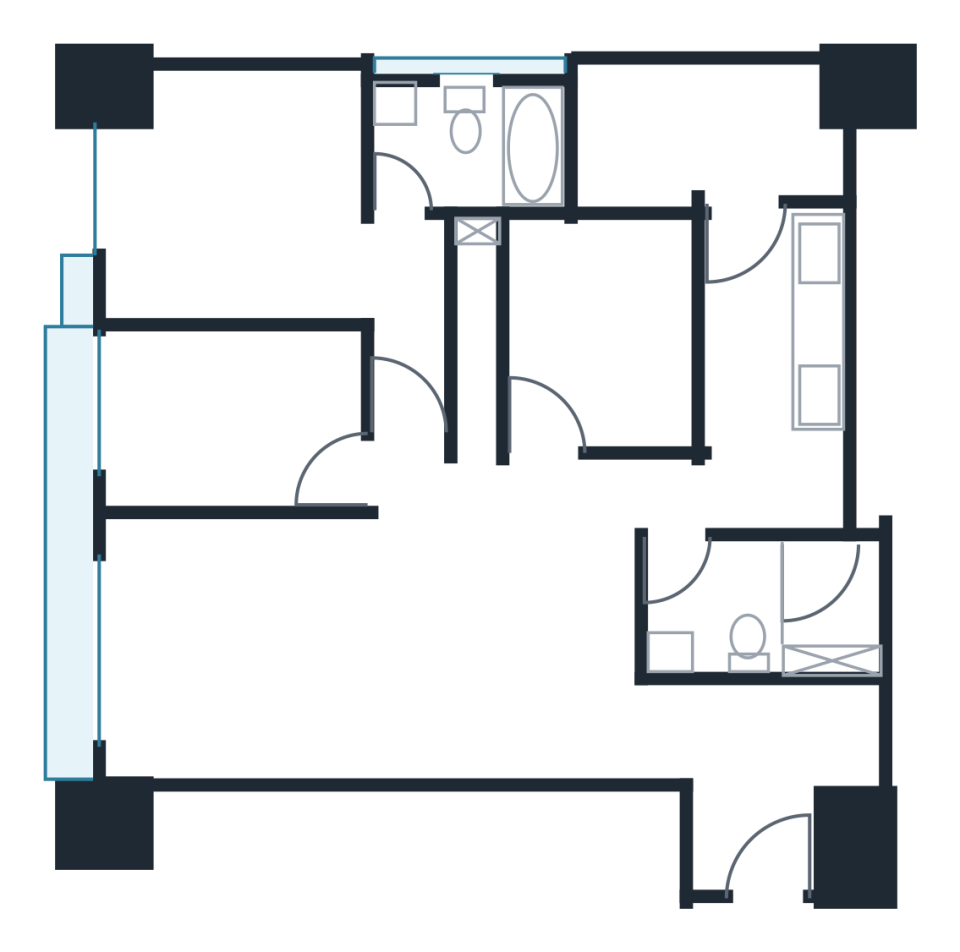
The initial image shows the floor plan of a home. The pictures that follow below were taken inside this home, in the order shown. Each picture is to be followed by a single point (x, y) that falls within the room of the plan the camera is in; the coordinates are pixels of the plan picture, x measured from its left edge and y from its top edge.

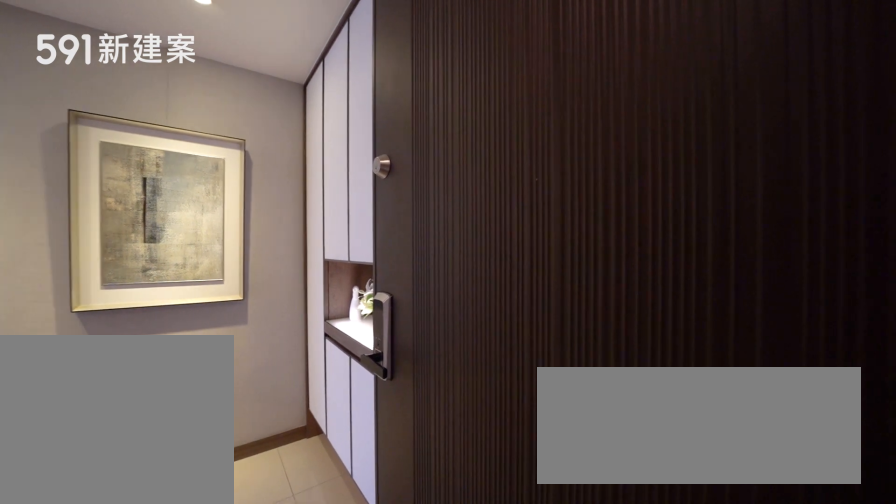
(757, 843)
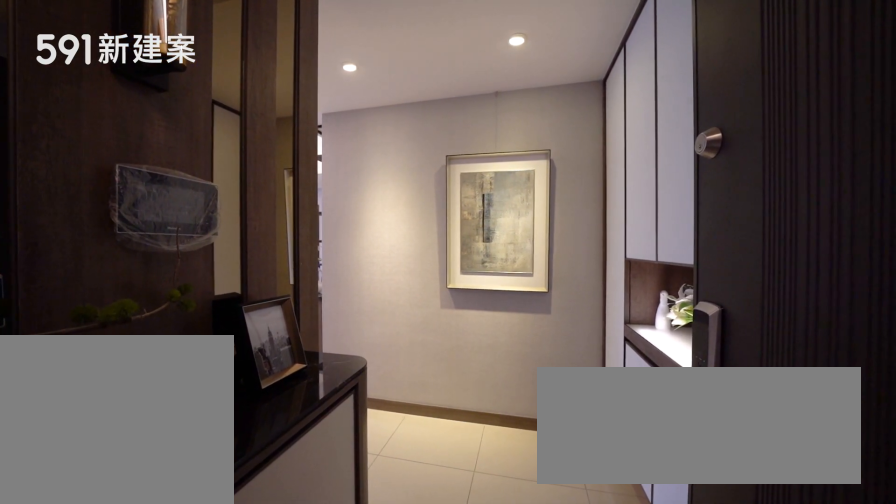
(757, 843)
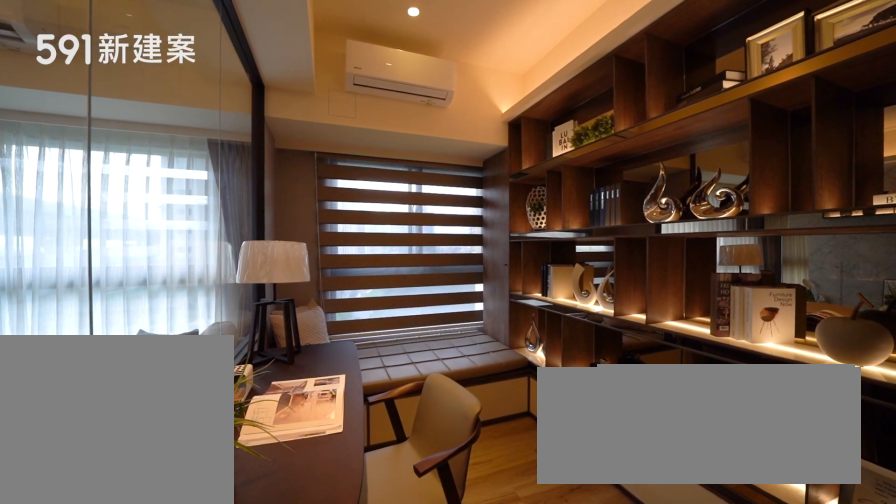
(226, 413)
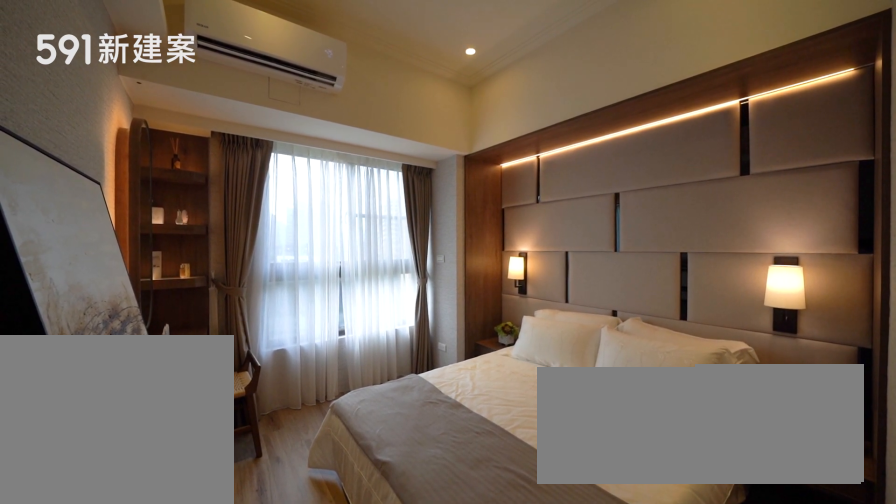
(287, 232)
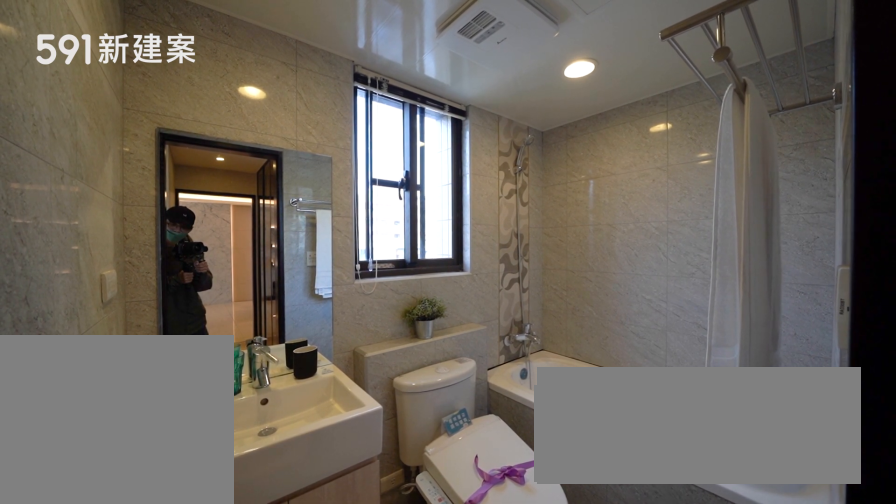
(479, 137)
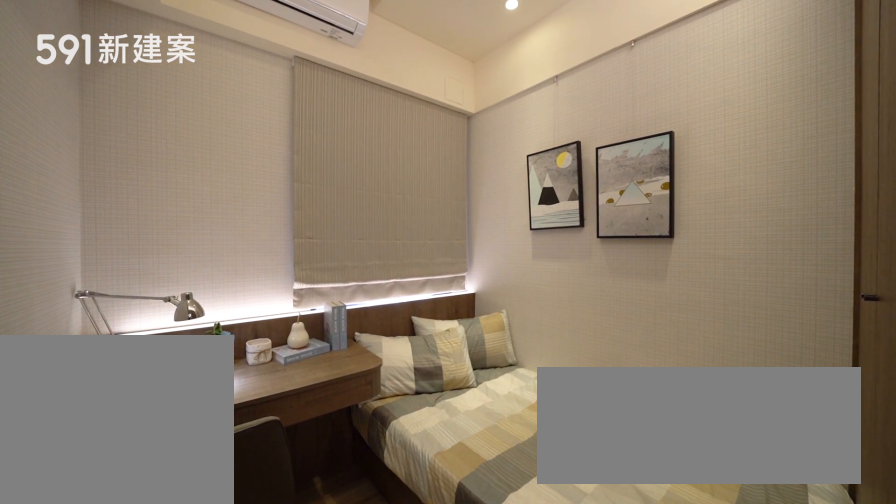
(607, 333)
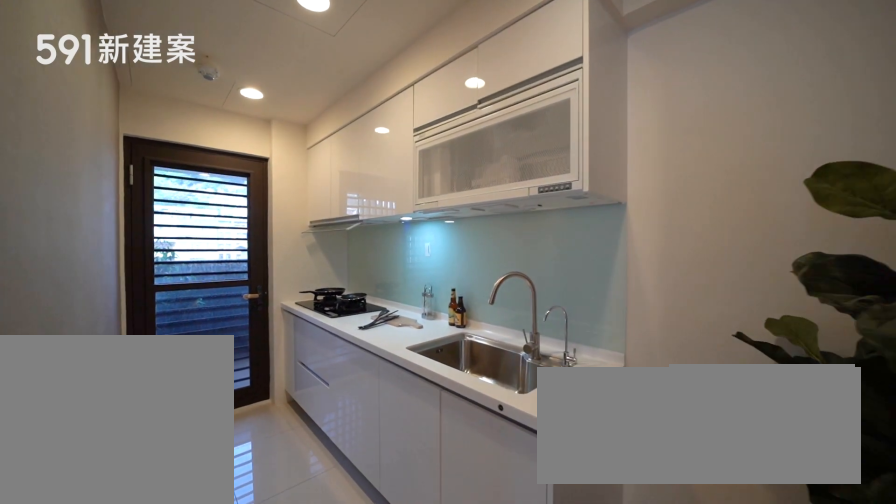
(781, 377)
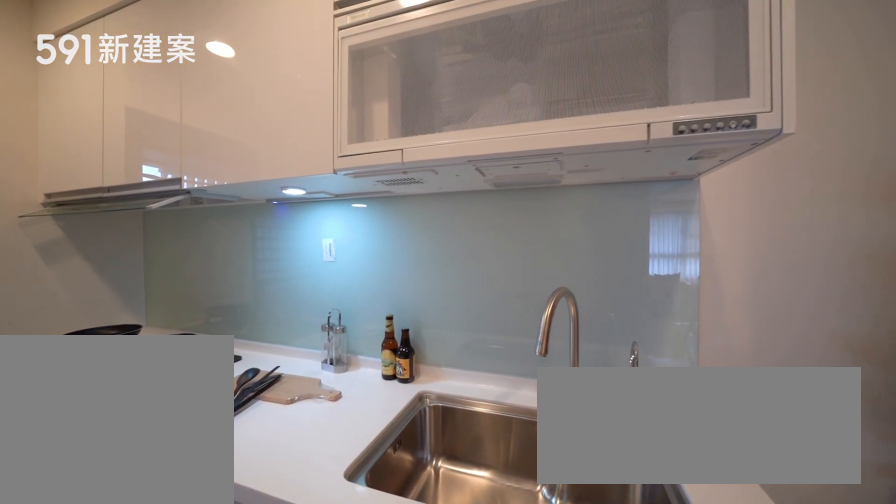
(781, 377)
